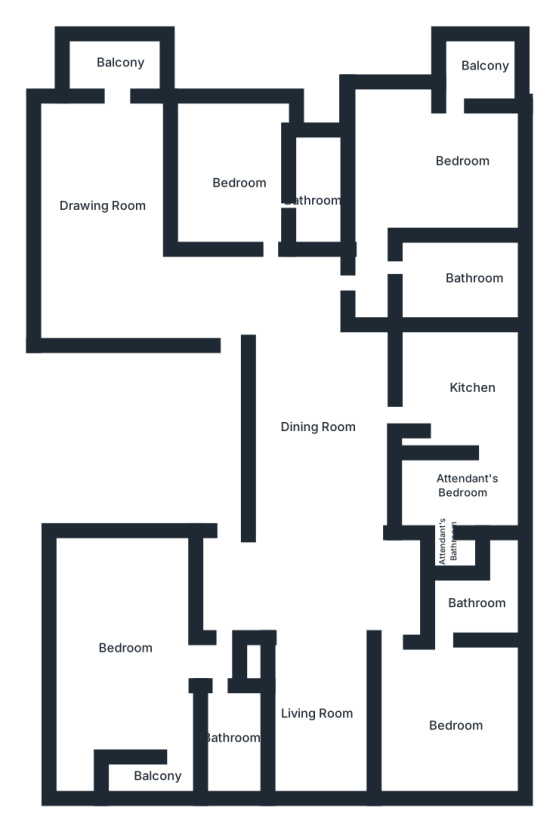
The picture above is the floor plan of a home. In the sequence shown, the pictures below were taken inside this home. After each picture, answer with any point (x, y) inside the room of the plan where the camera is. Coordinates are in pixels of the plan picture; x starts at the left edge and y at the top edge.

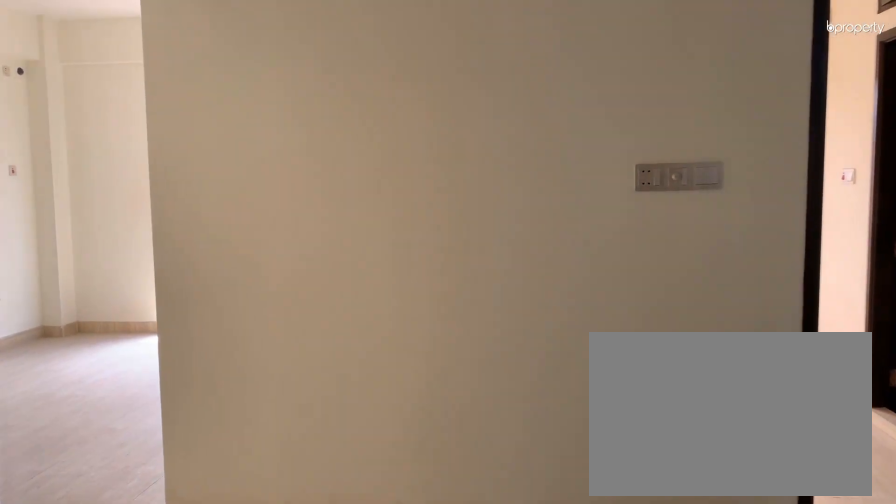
(189, 301)
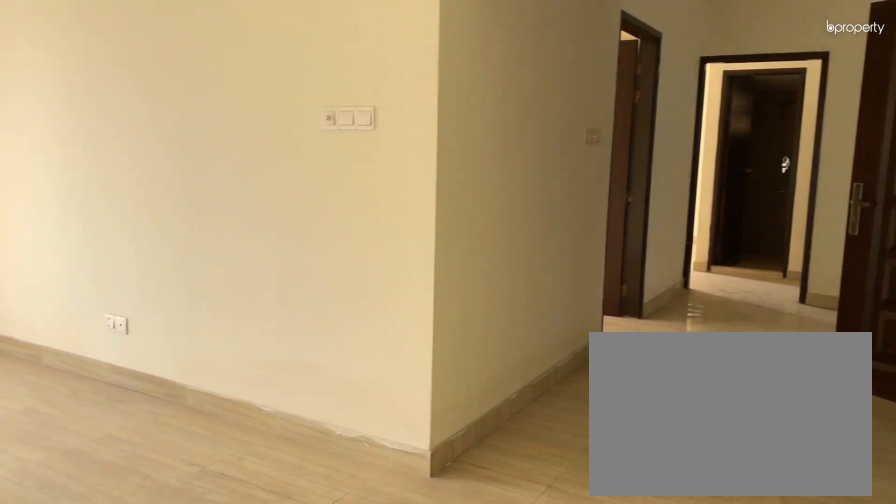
(106, 190)
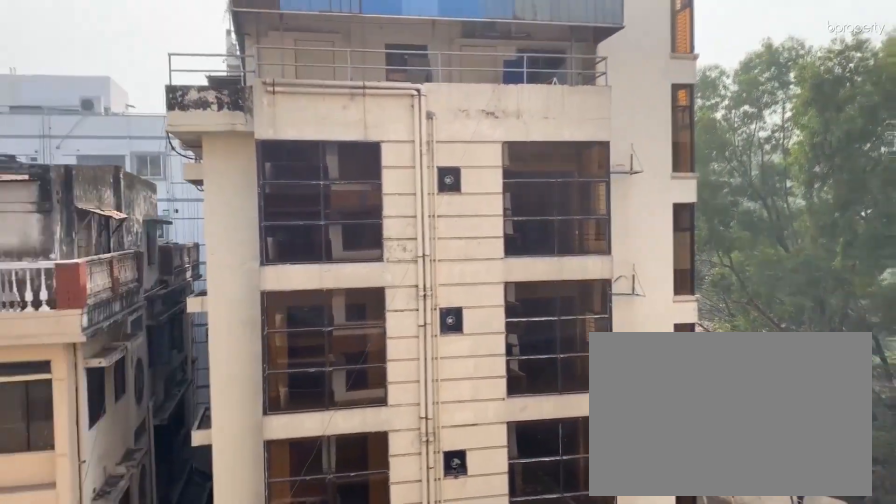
(118, 74)
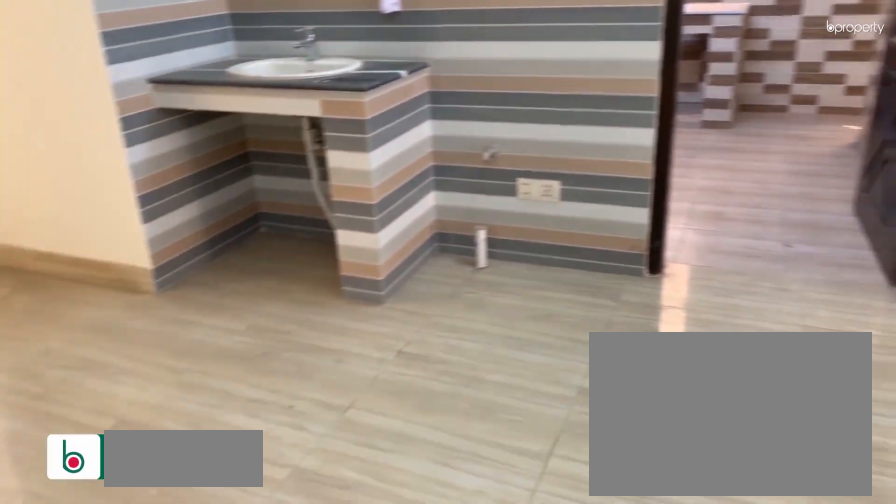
(318, 439)
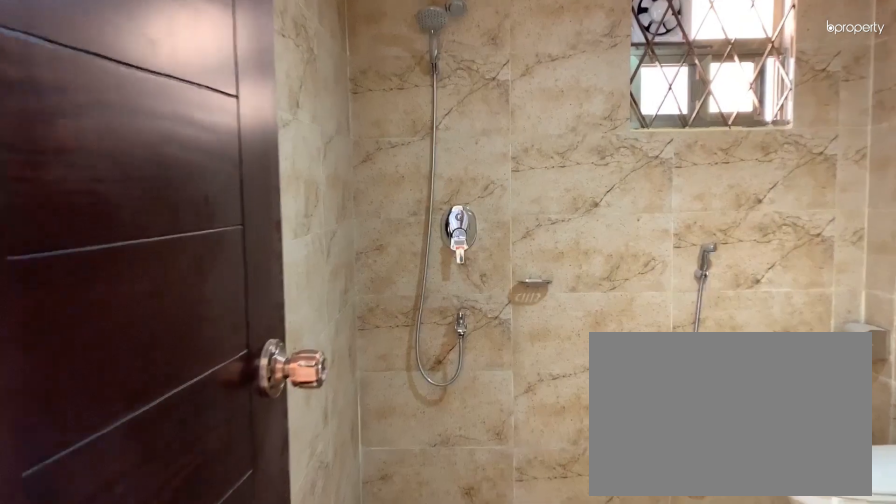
(450, 266)
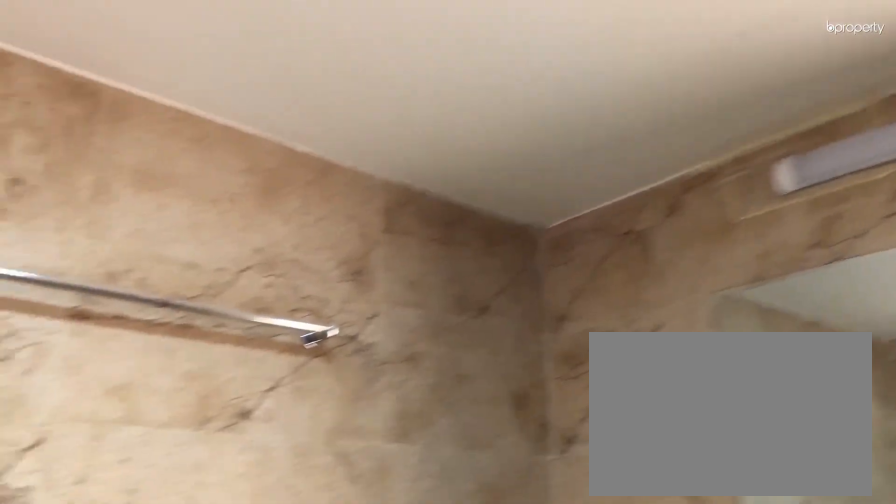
(449, 262)
